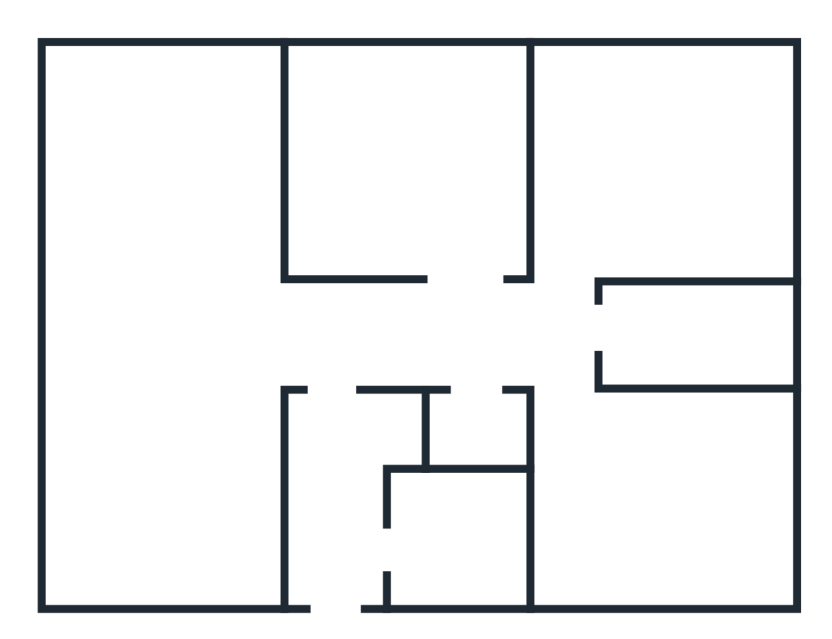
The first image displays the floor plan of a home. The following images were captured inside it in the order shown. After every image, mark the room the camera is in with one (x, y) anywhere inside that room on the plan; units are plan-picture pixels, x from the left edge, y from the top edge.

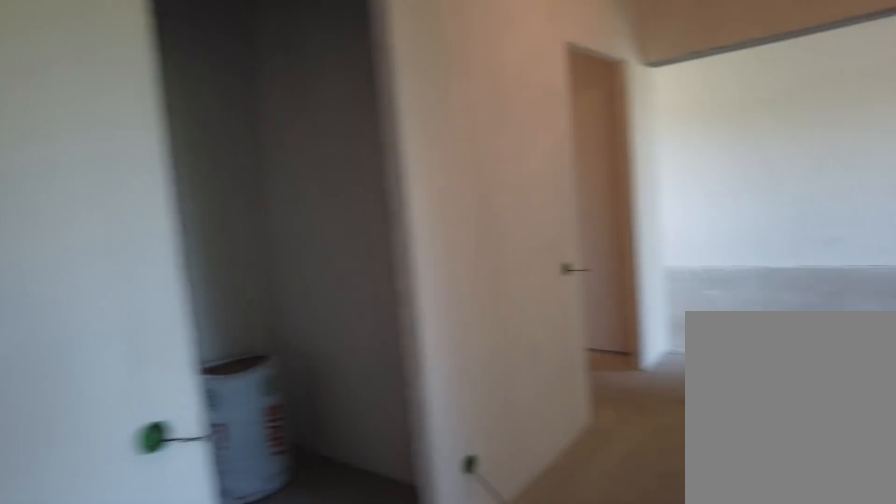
(553, 331)
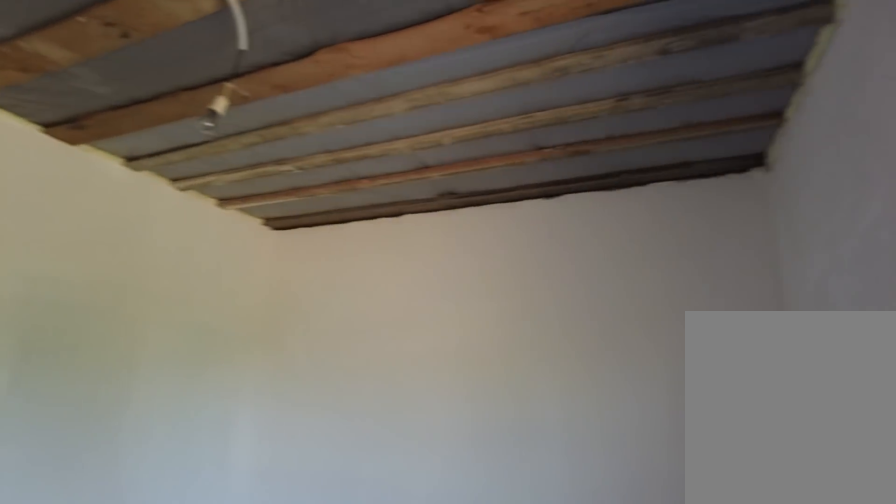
(464, 238)
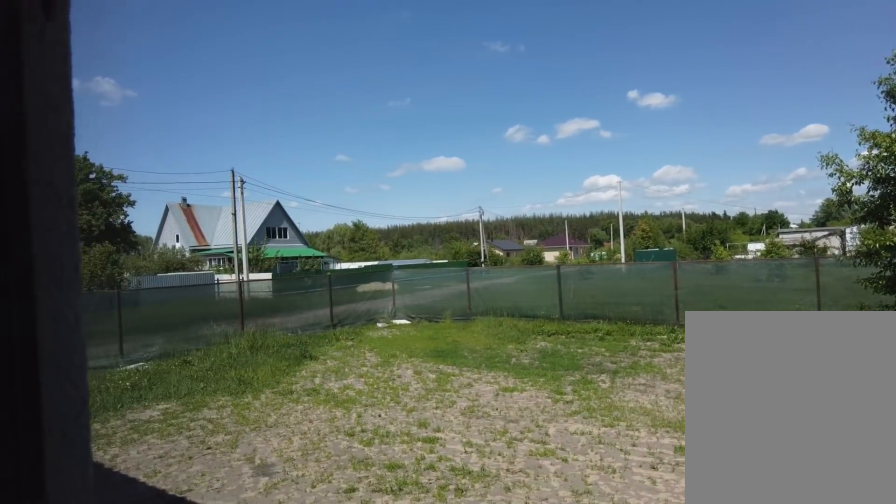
(464, 238)
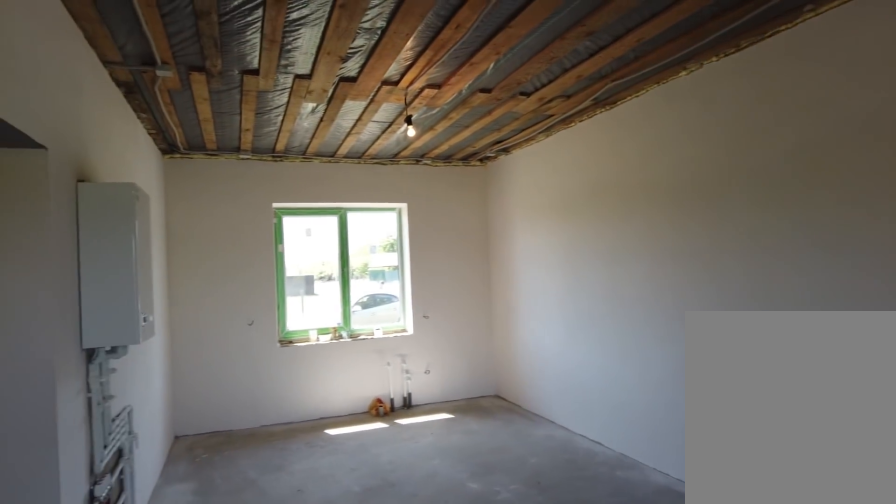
(185, 347)
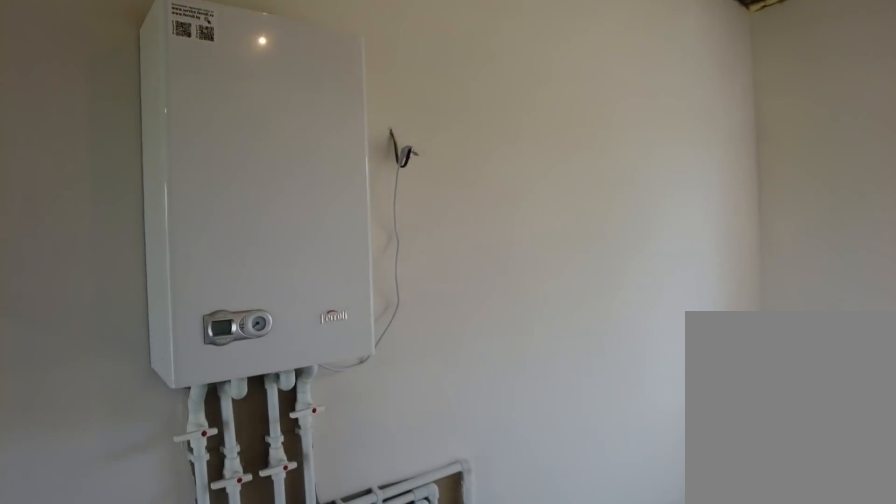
(185, 347)
